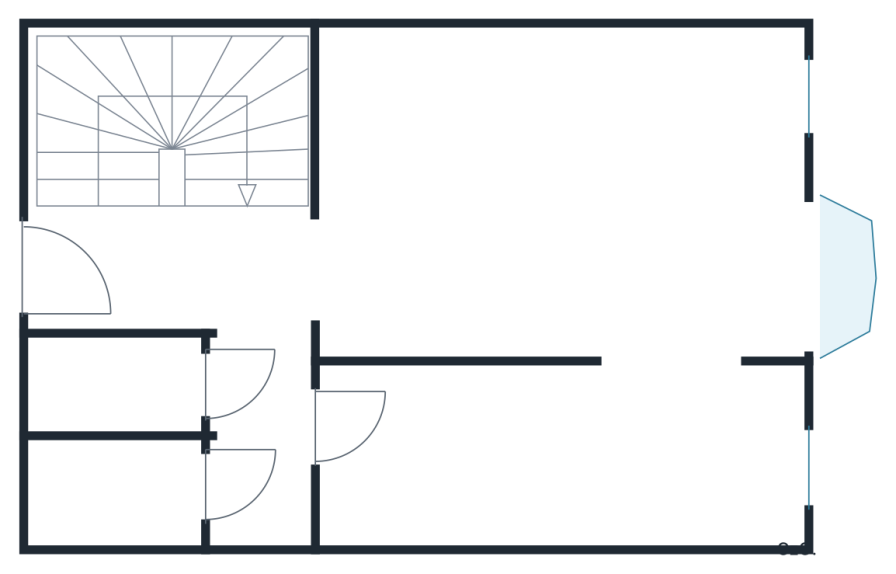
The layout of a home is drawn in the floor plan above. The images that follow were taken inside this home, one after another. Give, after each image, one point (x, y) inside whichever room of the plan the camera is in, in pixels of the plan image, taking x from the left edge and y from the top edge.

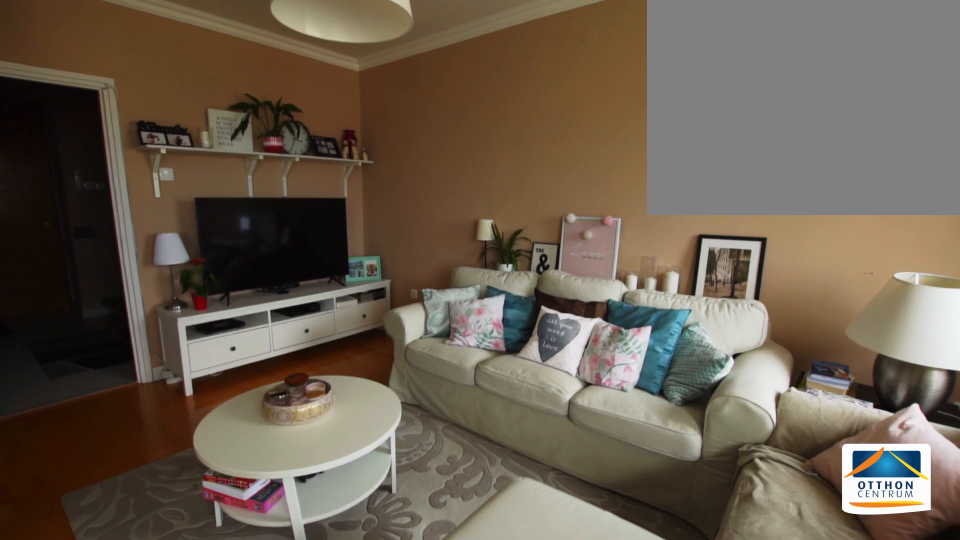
(571, 200)
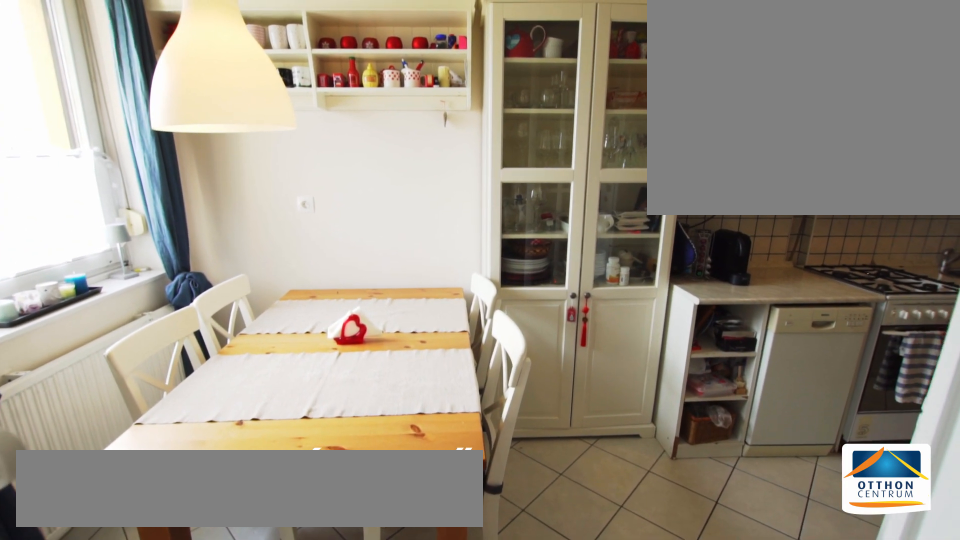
(571, 462)
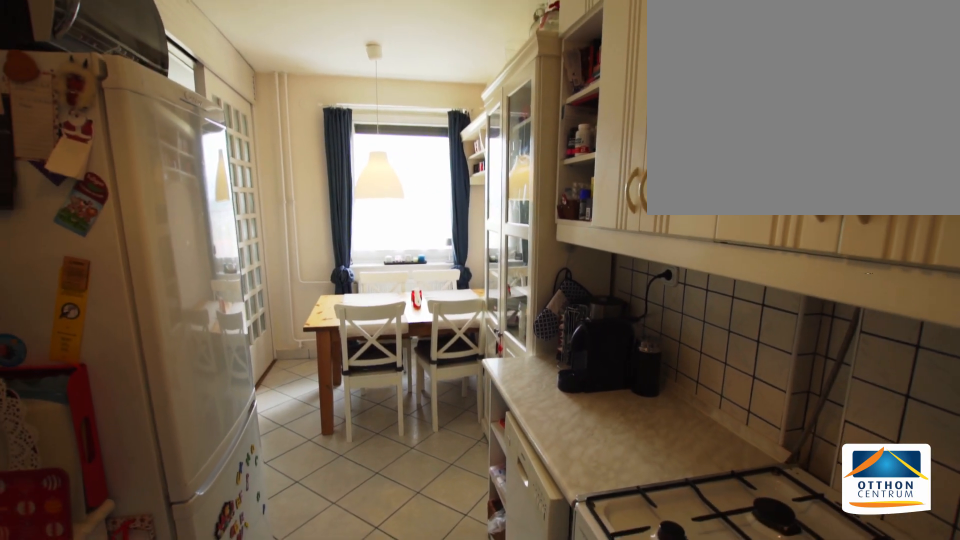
(570, 463)
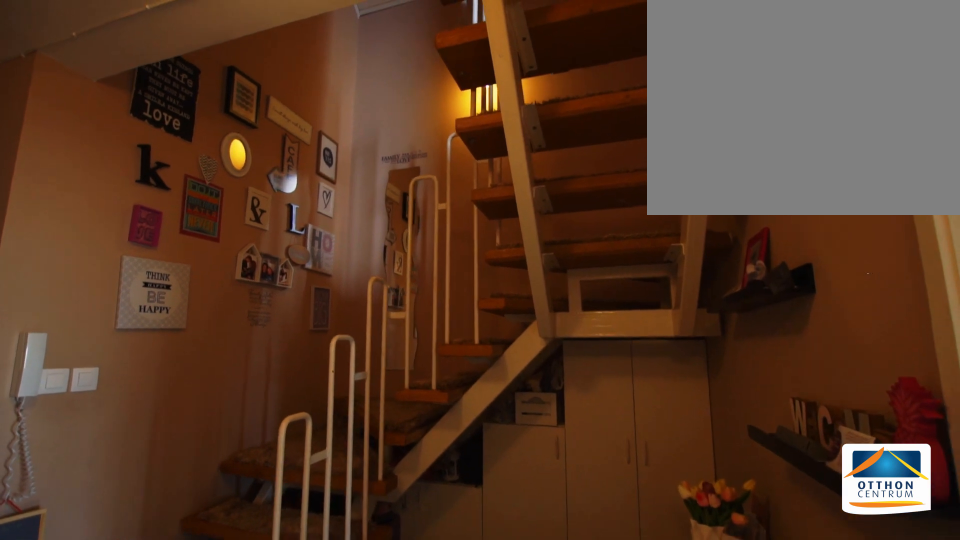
(257, 294)
